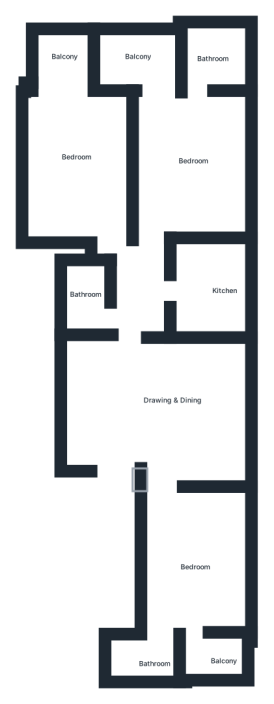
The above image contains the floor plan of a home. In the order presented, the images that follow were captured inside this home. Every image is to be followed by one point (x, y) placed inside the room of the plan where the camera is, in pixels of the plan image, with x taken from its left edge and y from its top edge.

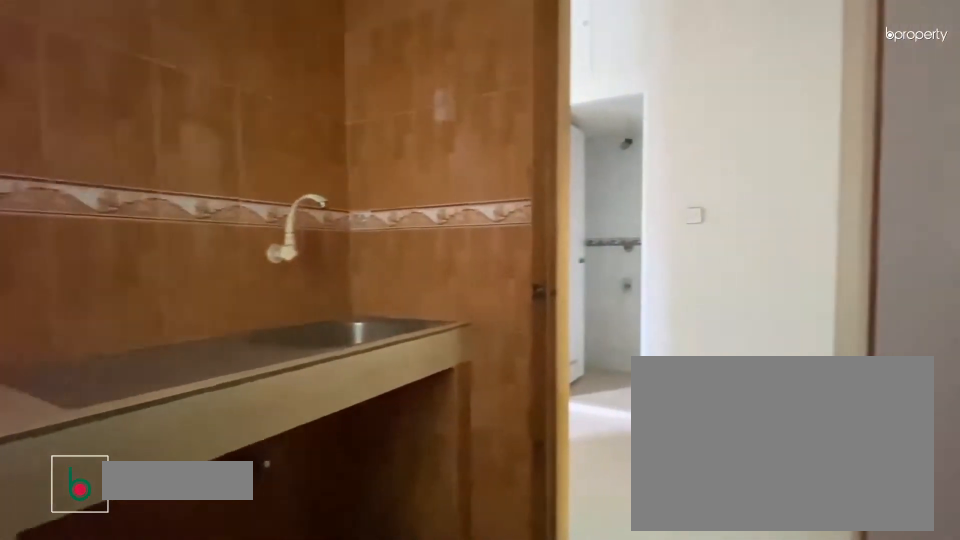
(219, 286)
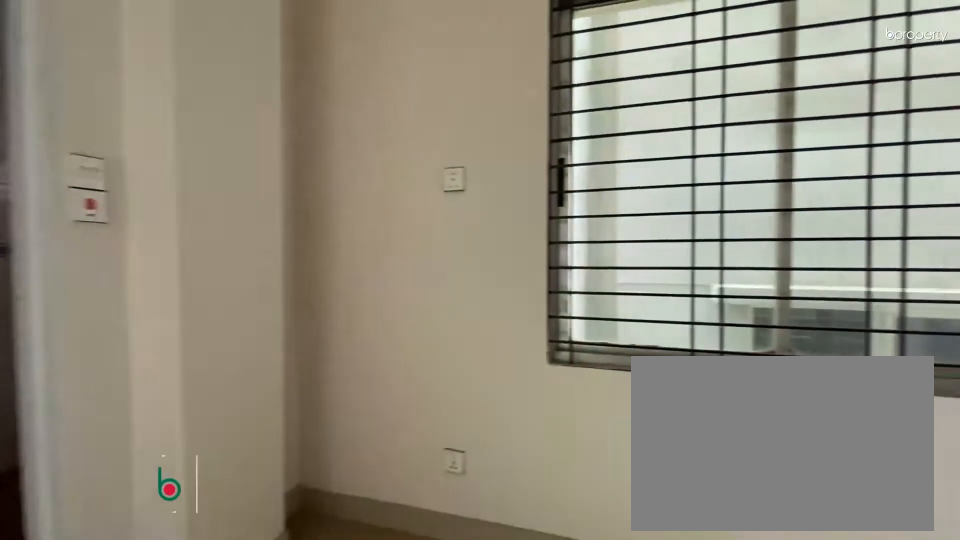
(193, 158)
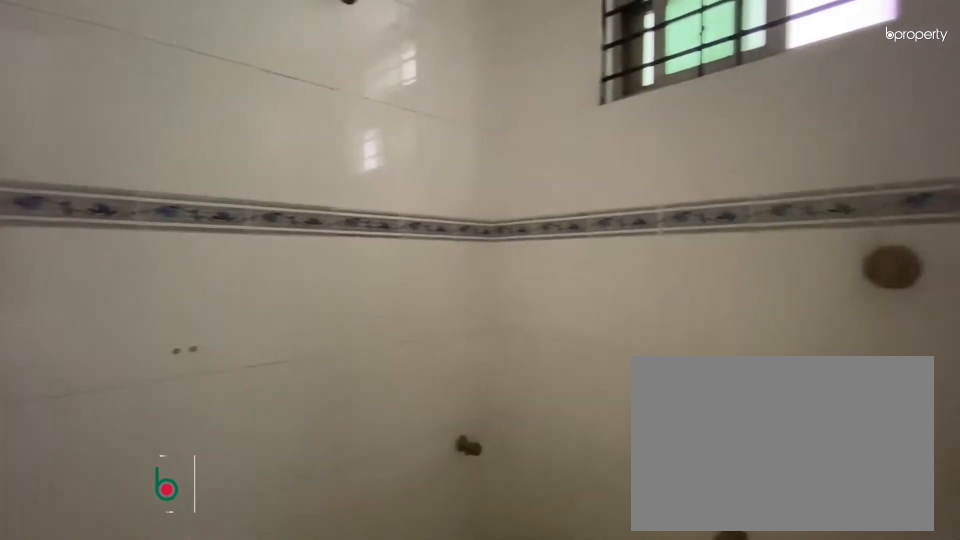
(211, 58)
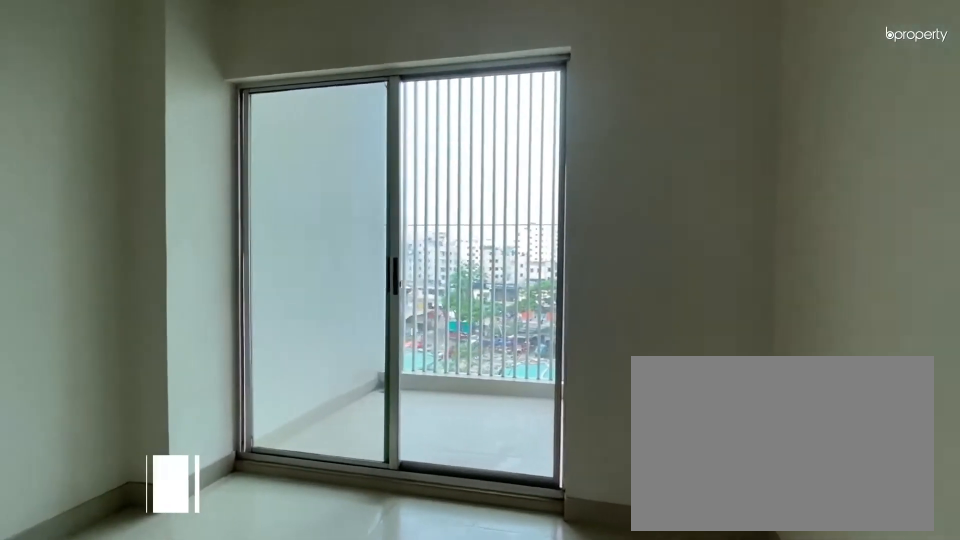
(75, 160)
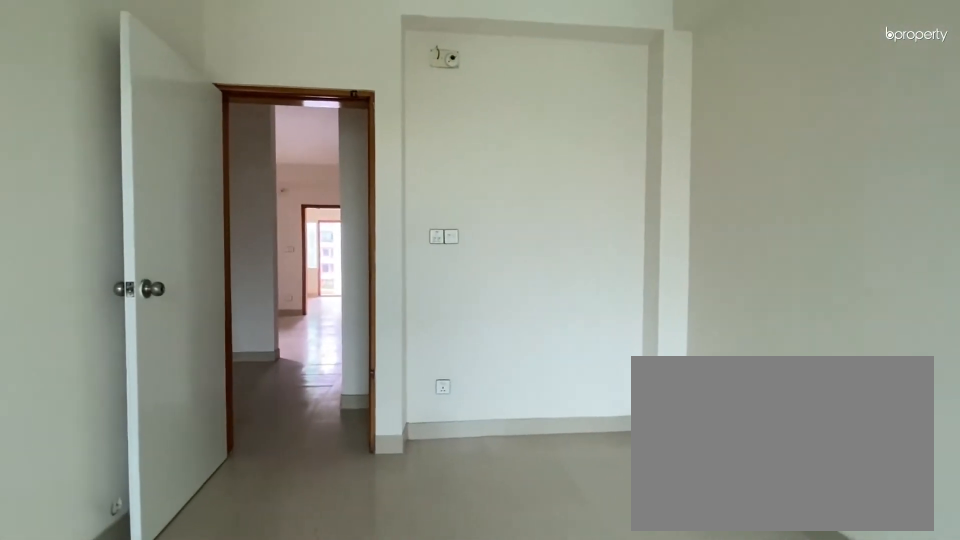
(75, 160)
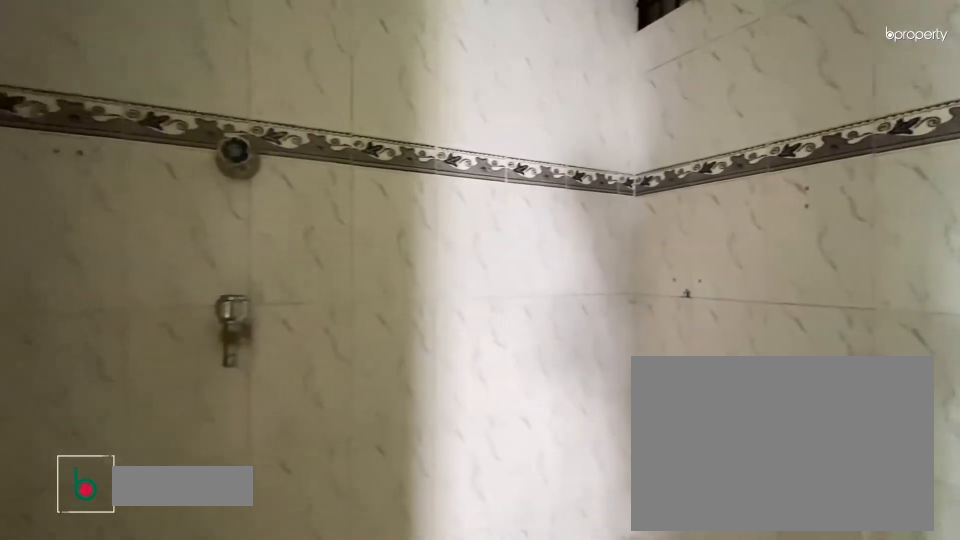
(85, 283)
